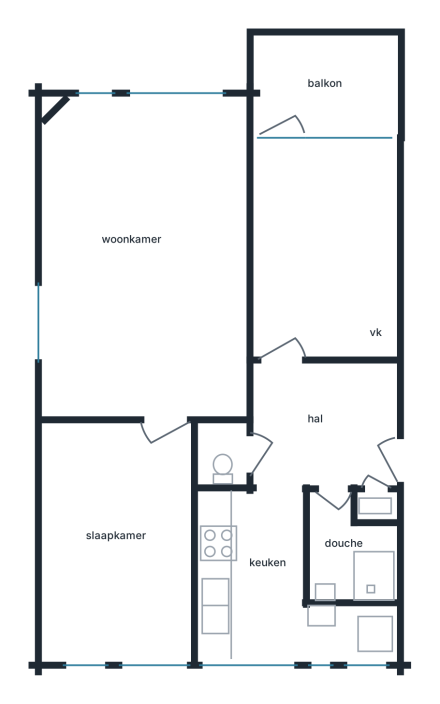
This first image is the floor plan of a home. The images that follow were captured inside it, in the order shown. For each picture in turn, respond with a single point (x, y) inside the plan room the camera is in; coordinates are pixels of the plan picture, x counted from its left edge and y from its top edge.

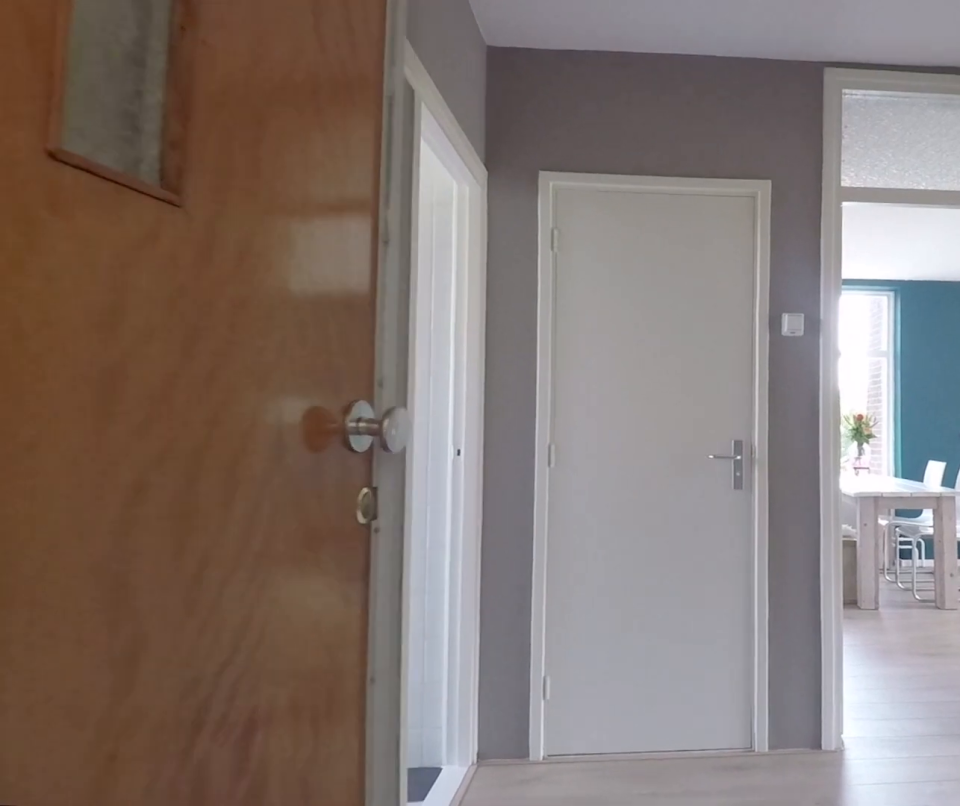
(324, 425)
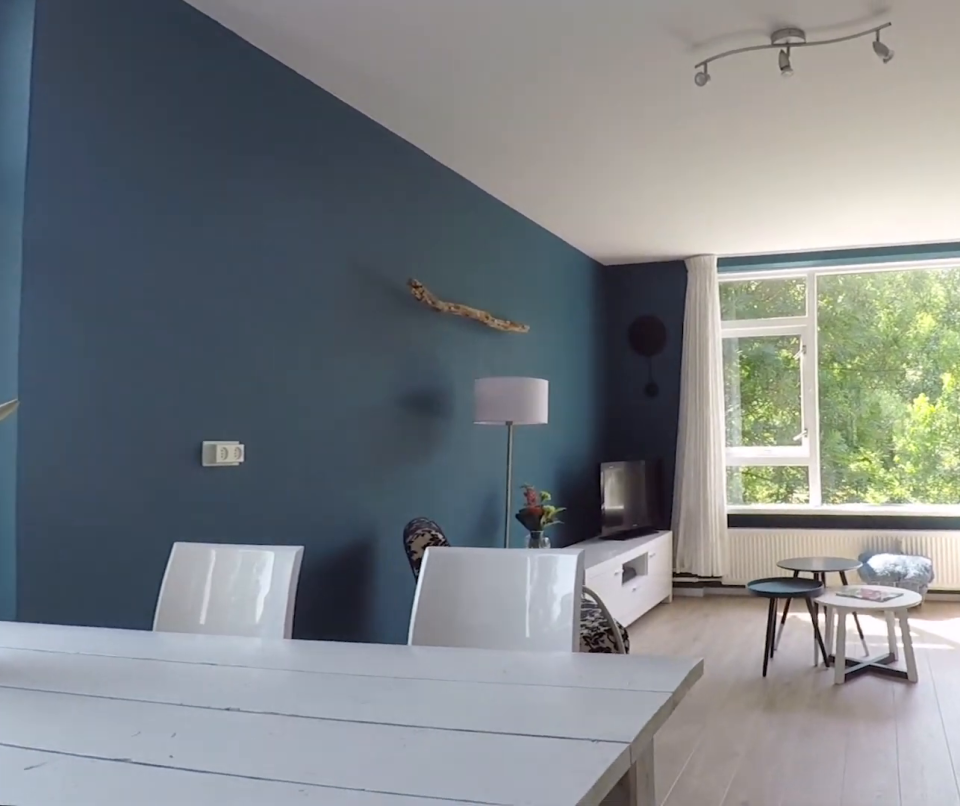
(145, 259)
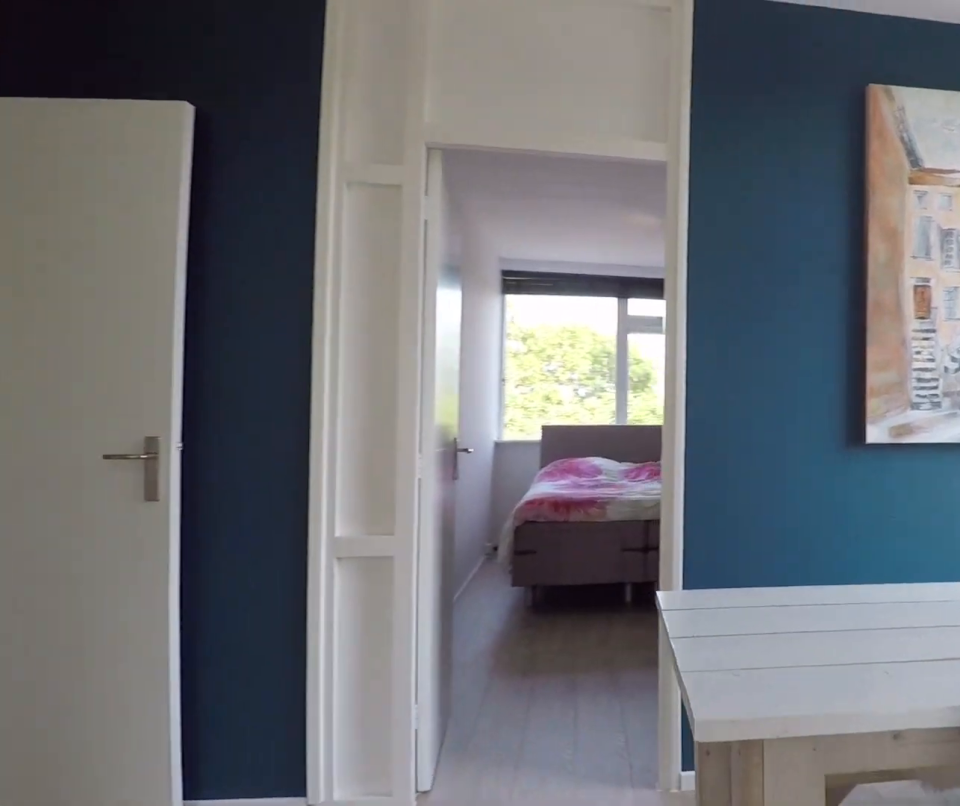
(145, 259)
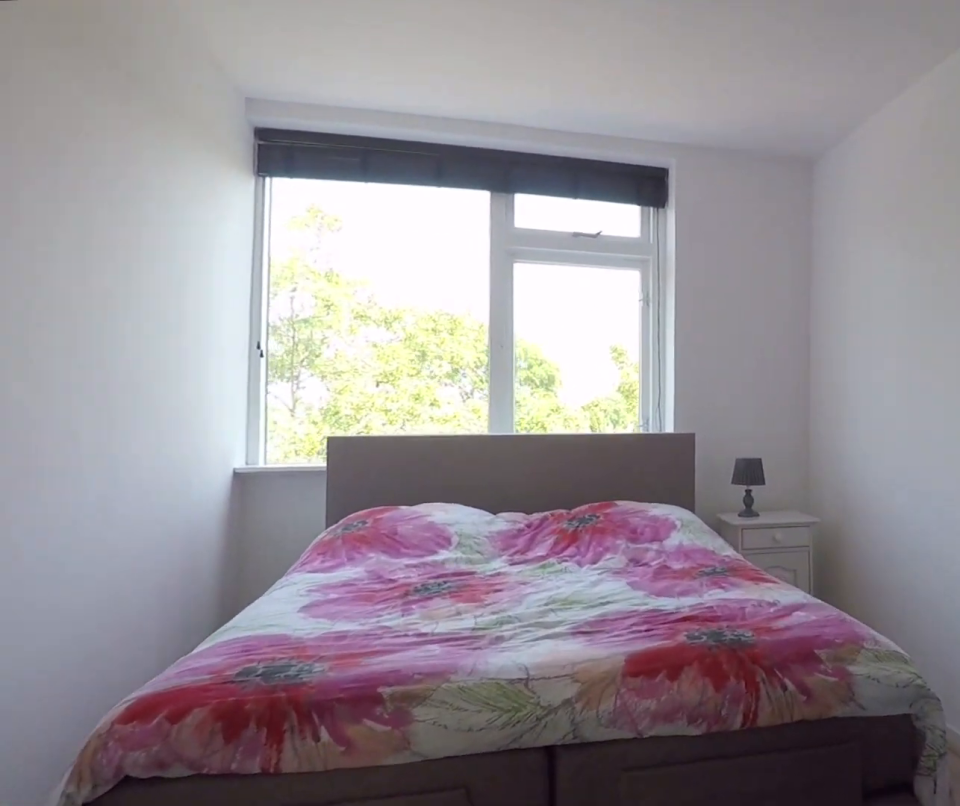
(119, 542)
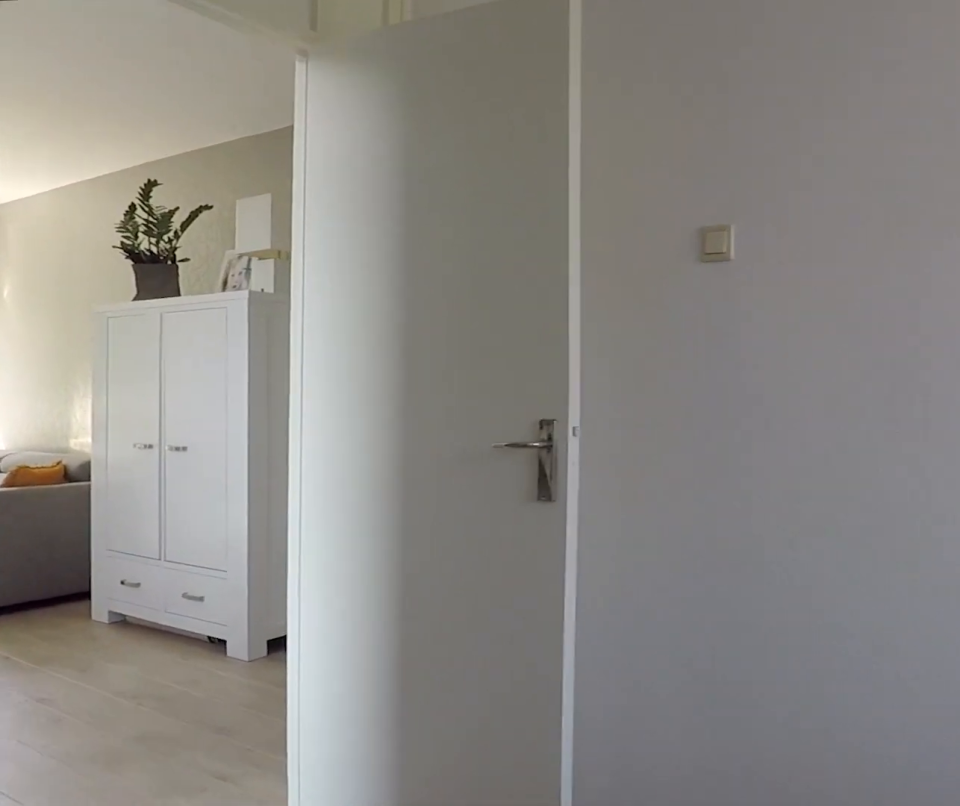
(119, 542)
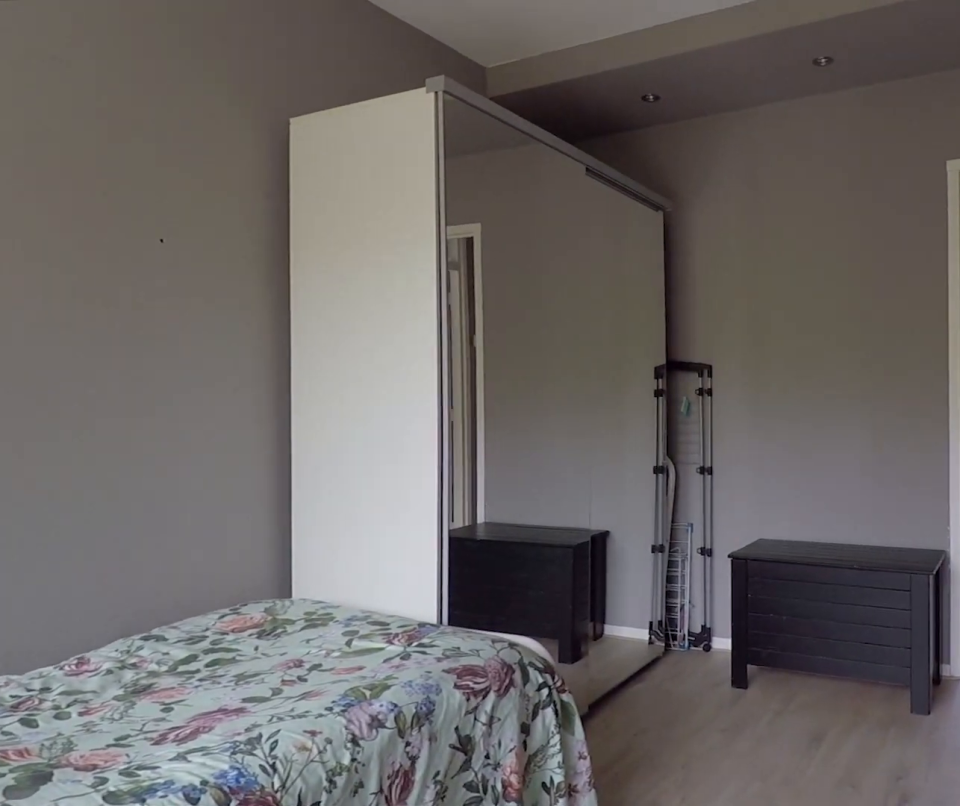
(323, 252)
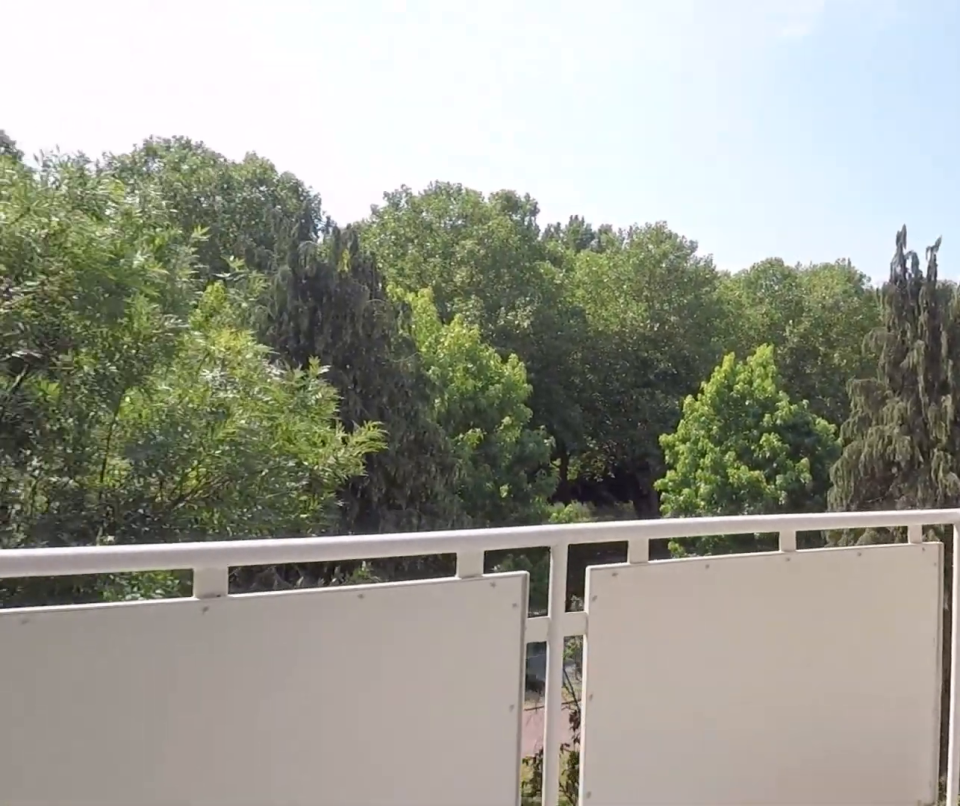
(325, 82)
